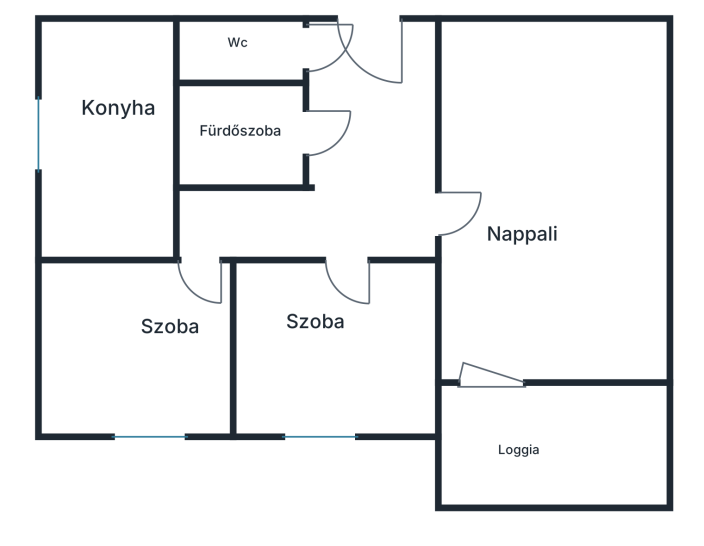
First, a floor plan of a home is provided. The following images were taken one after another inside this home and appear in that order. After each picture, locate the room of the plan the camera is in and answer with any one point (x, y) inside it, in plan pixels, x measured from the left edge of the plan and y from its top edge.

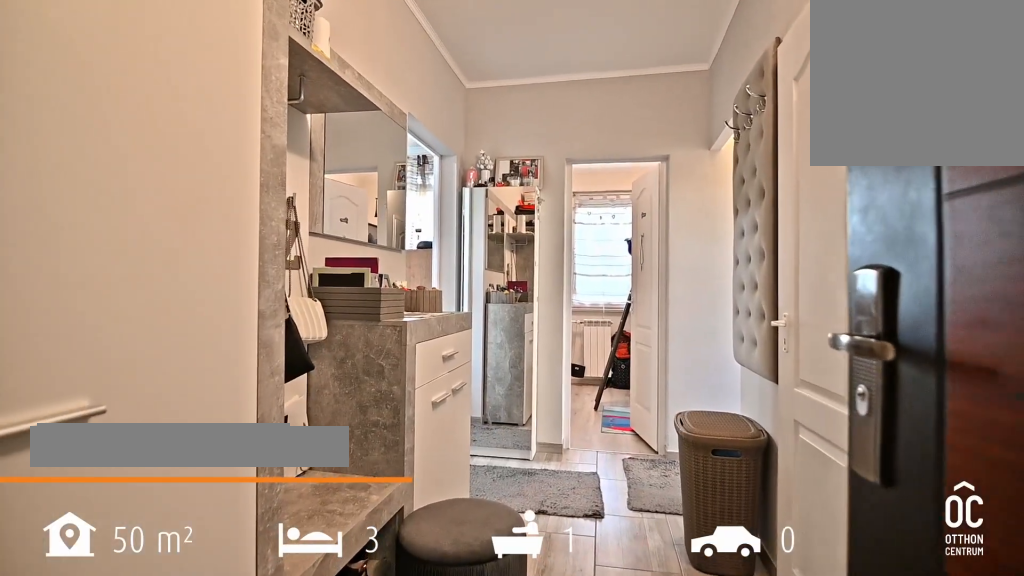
(369, 56)
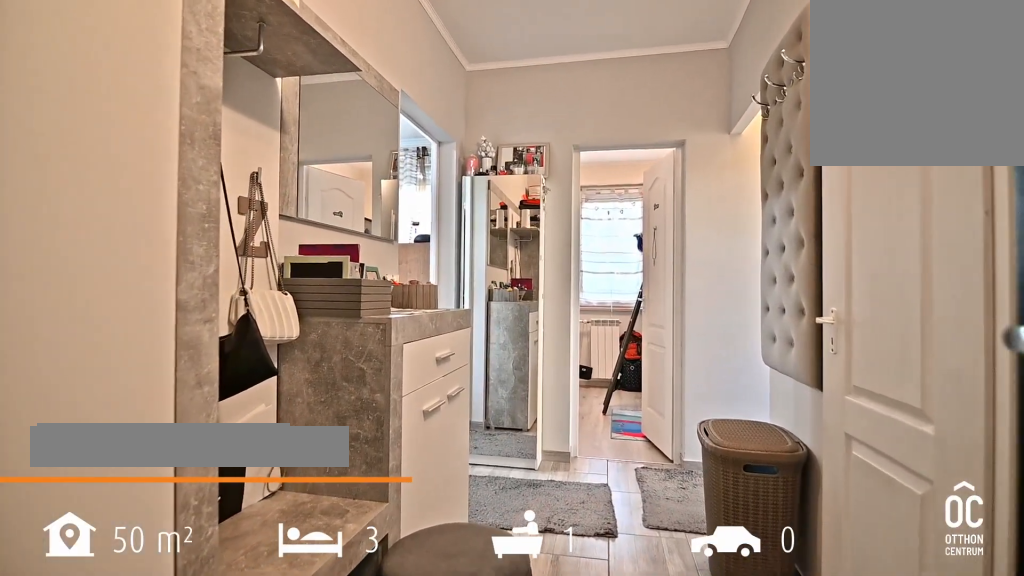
(369, 57)
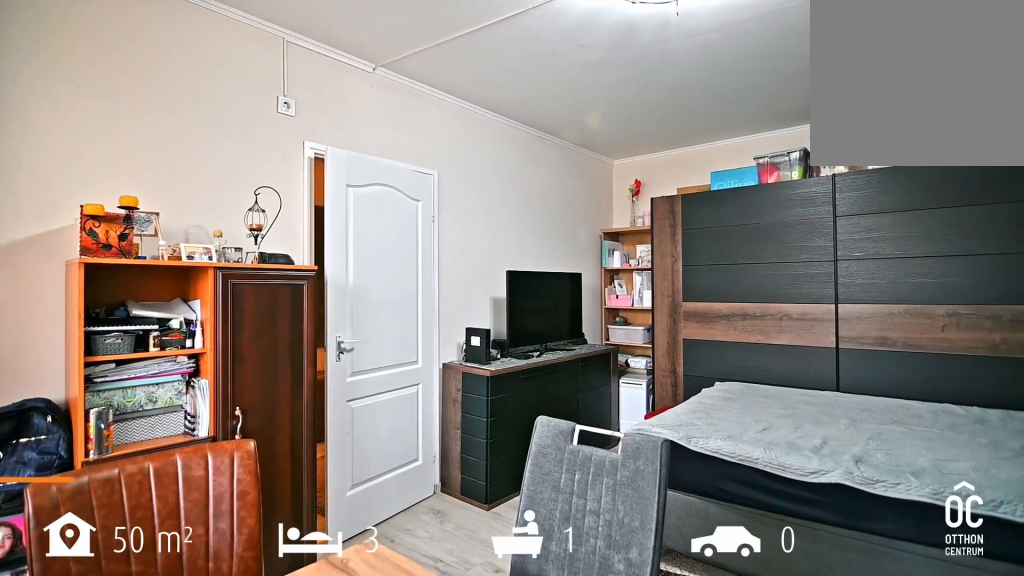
(557, 229)
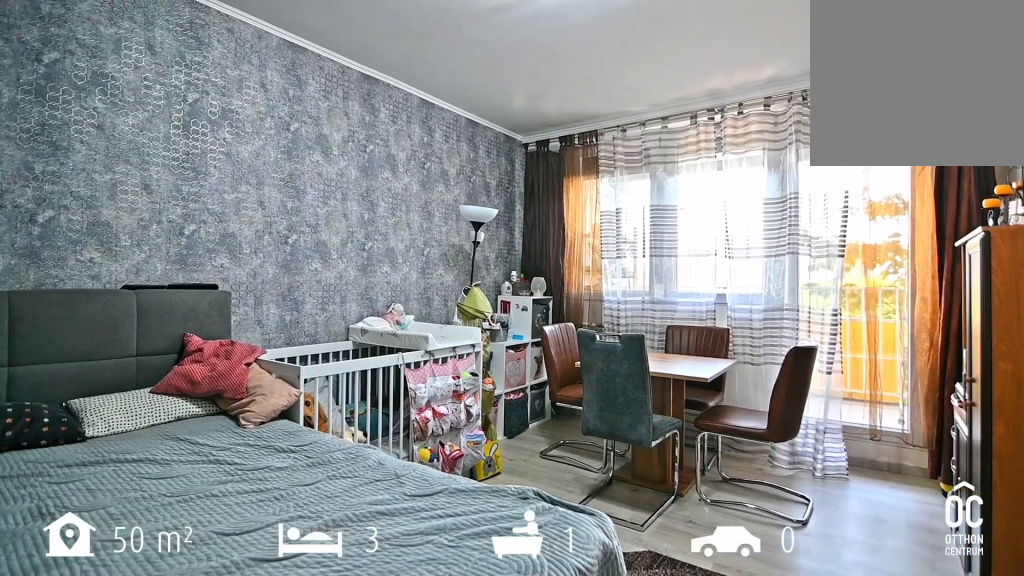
(557, 229)
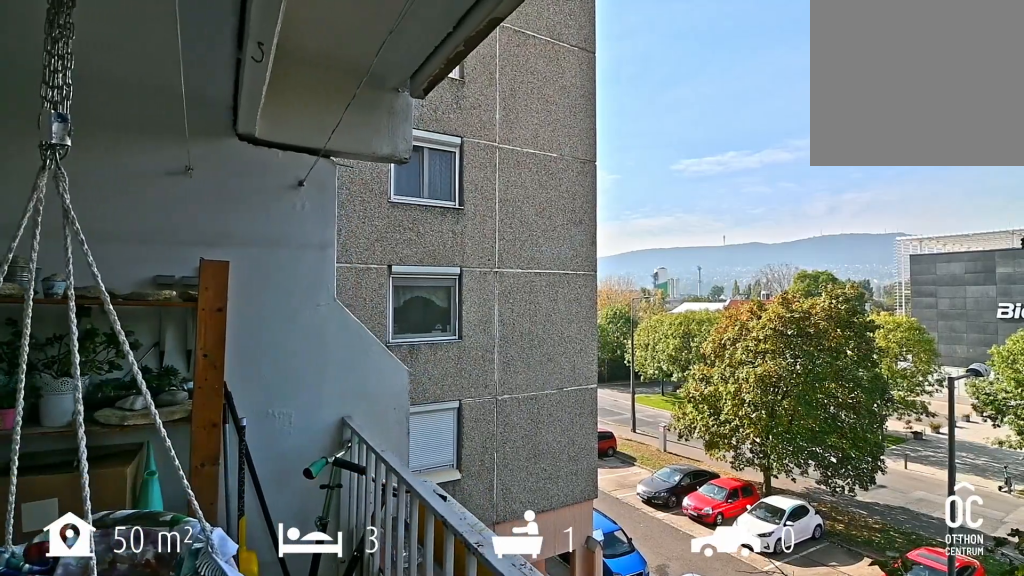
(557, 434)
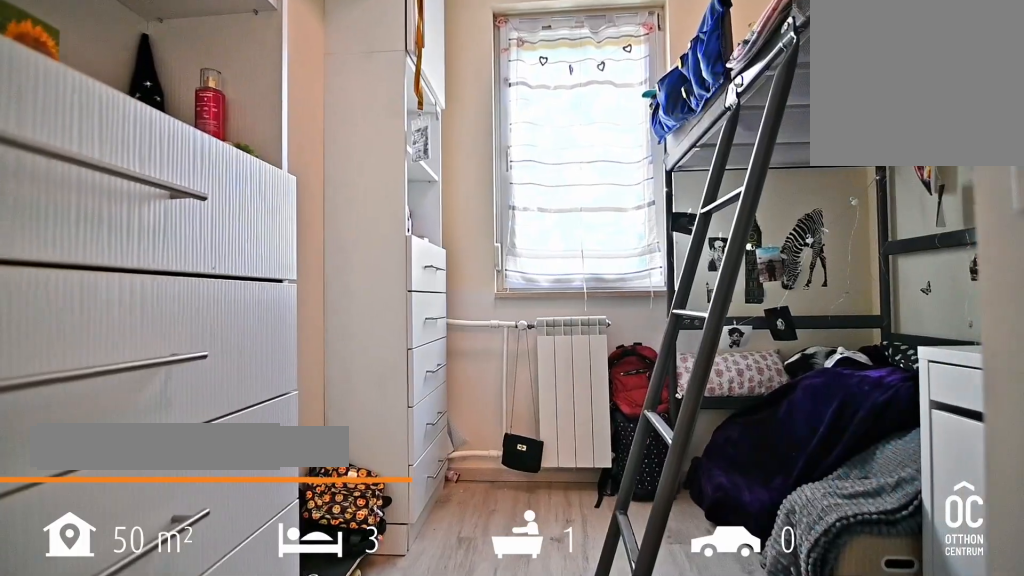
(331, 338)
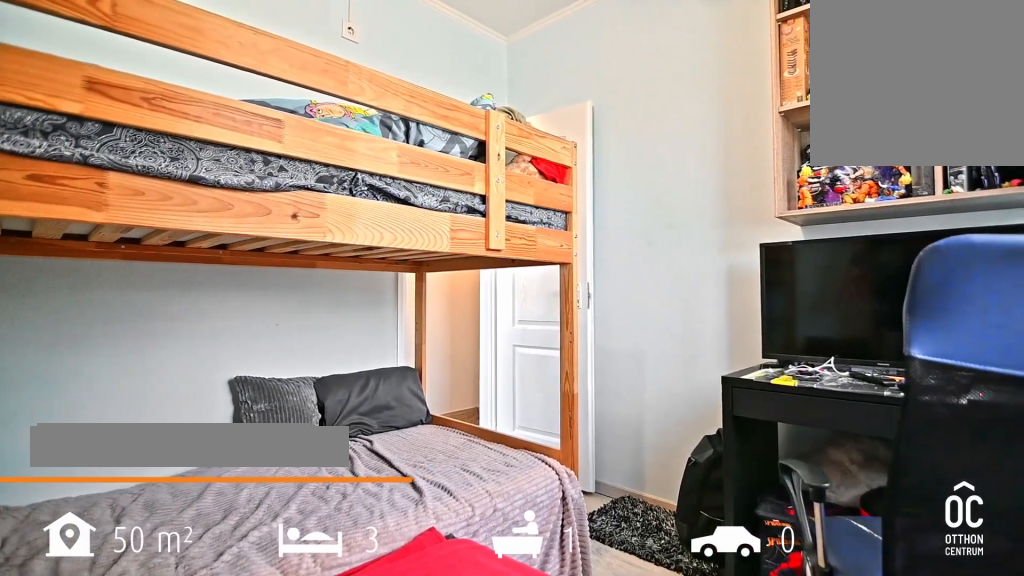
(130, 338)
